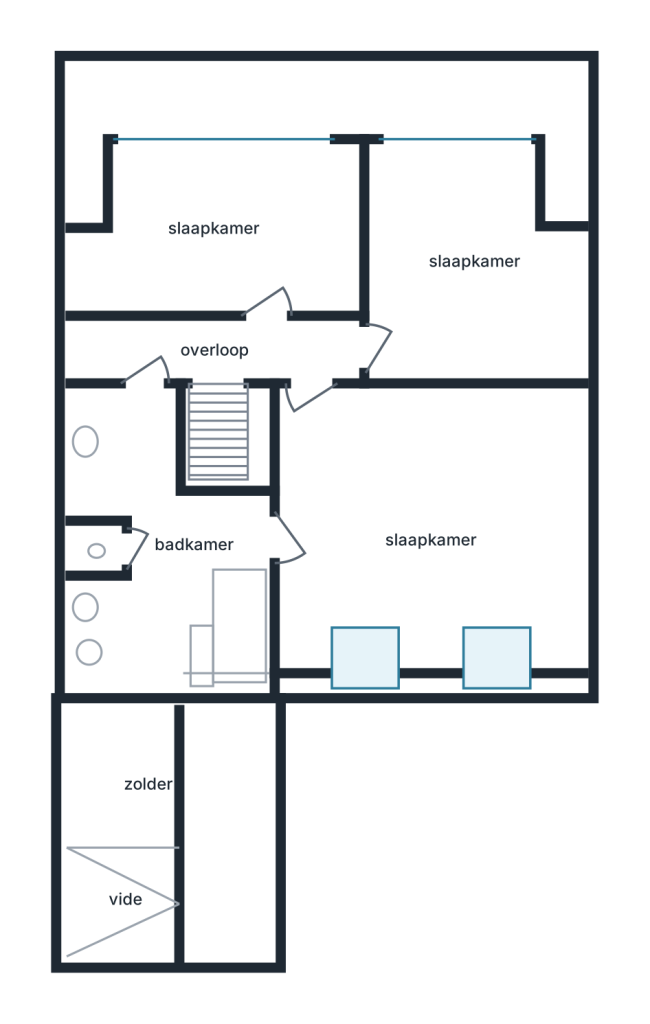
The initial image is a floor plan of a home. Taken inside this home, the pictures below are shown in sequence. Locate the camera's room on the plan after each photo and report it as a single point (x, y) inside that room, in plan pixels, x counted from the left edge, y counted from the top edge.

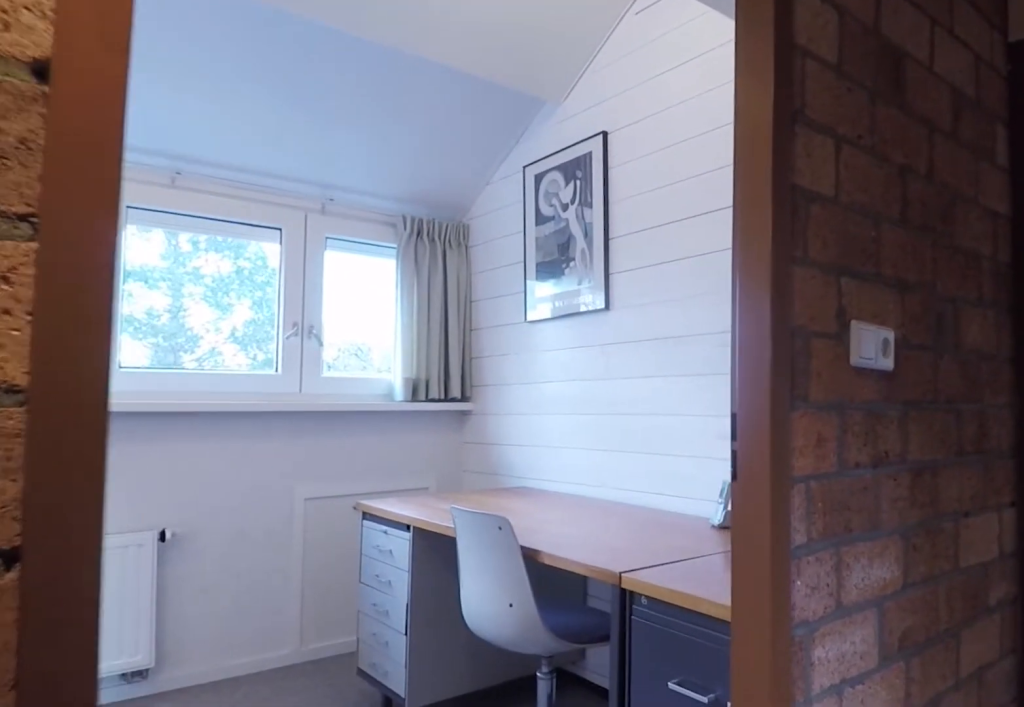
(159, 346)
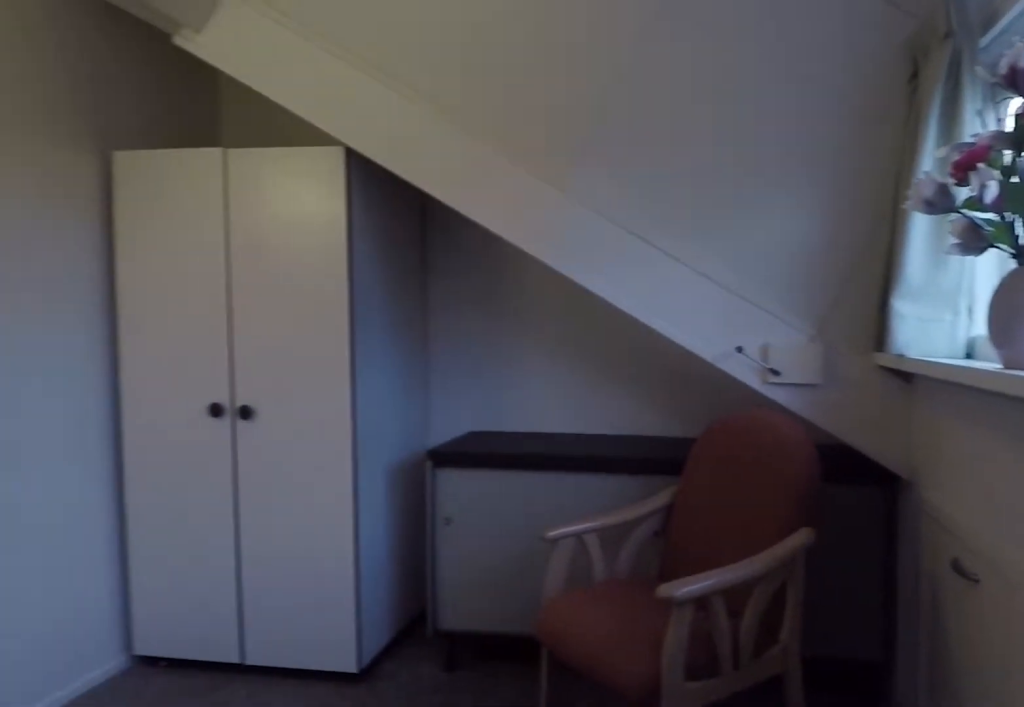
(194, 224)
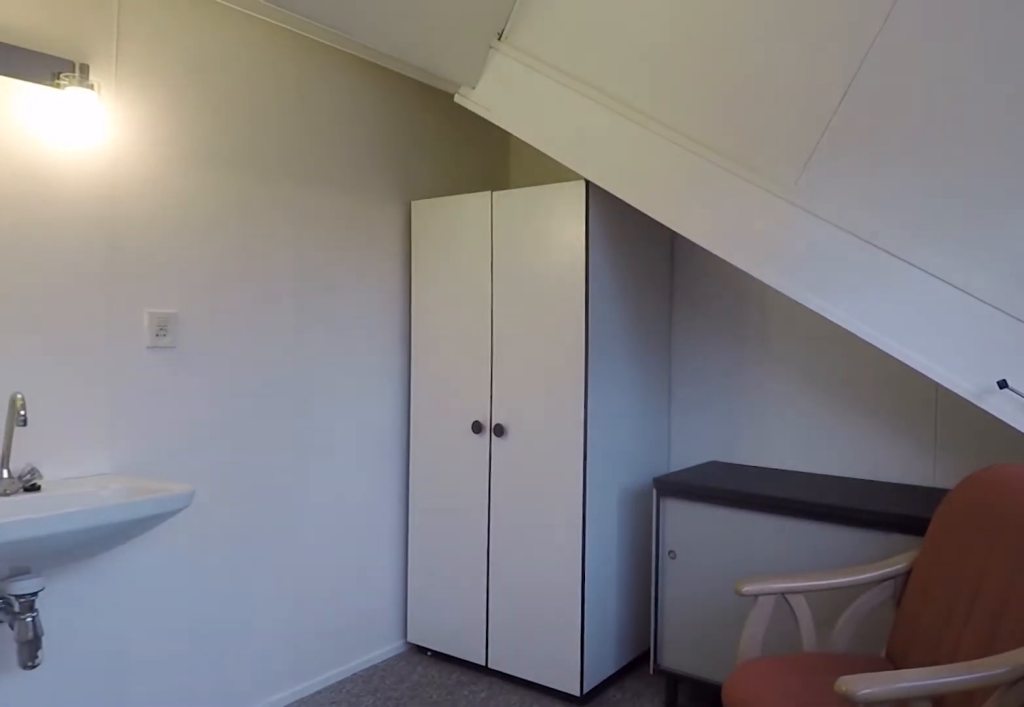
(194, 224)
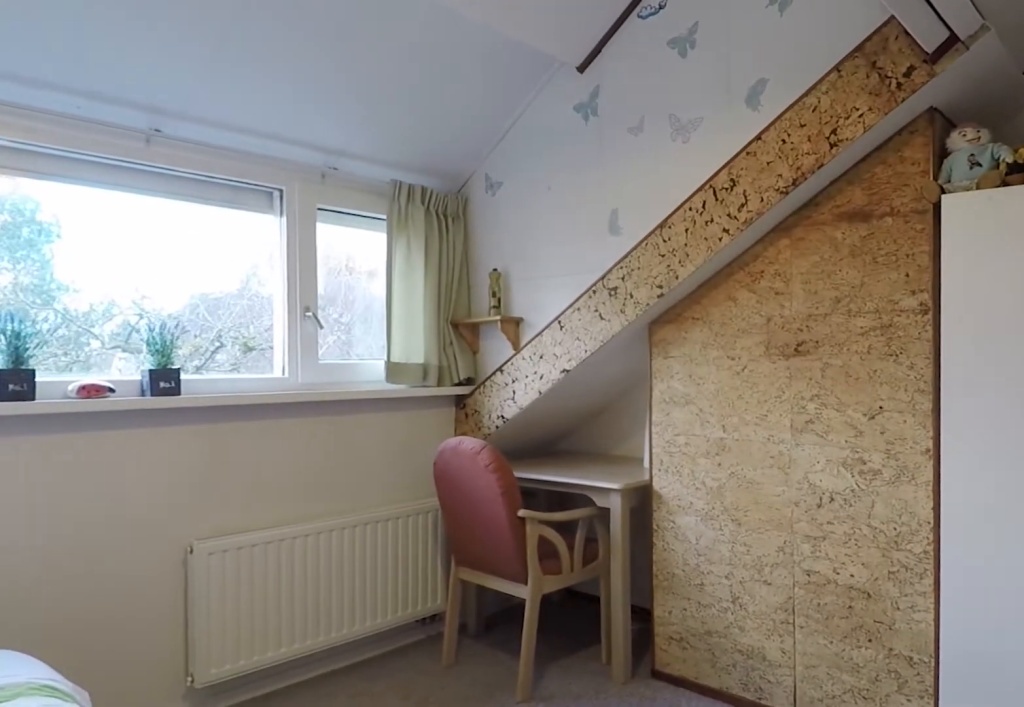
(452, 164)
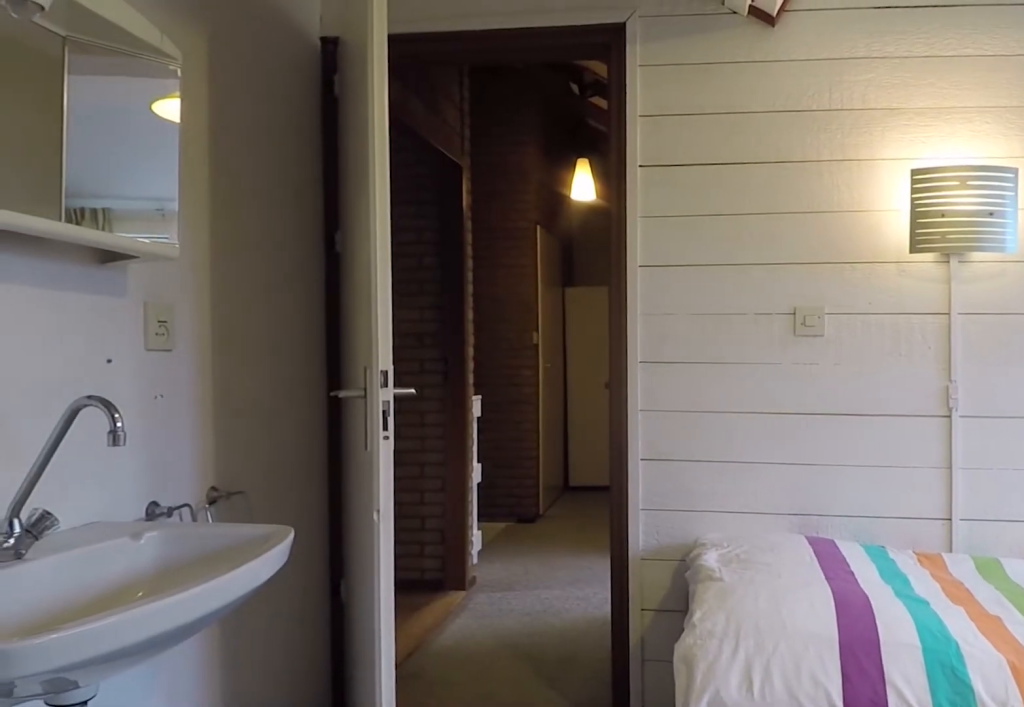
(452, 164)
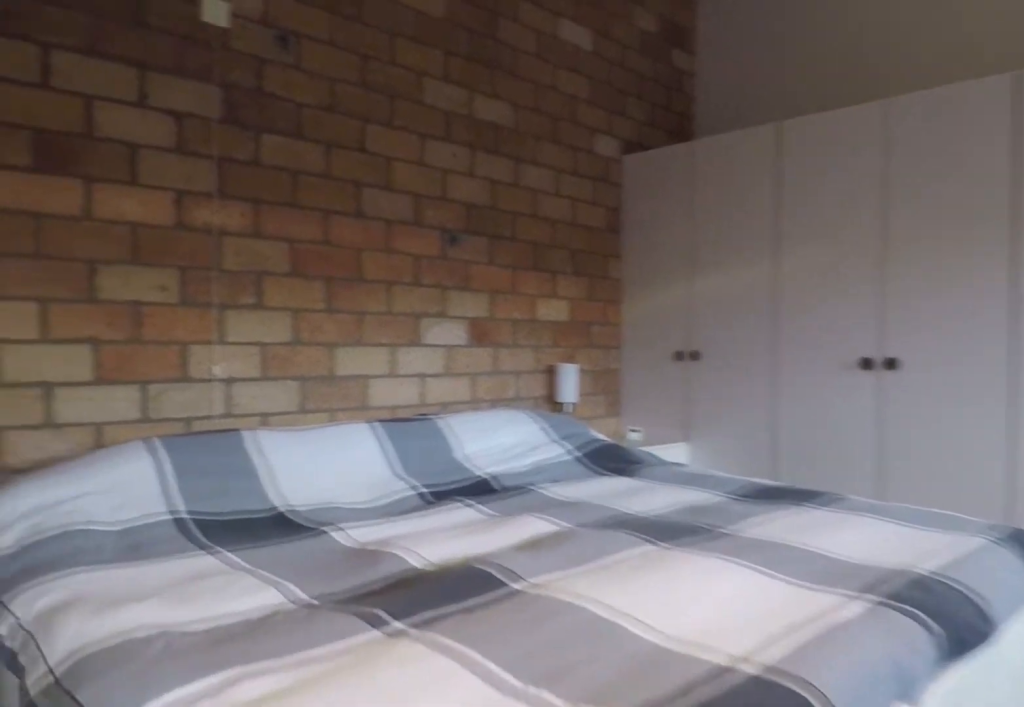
(428, 586)
